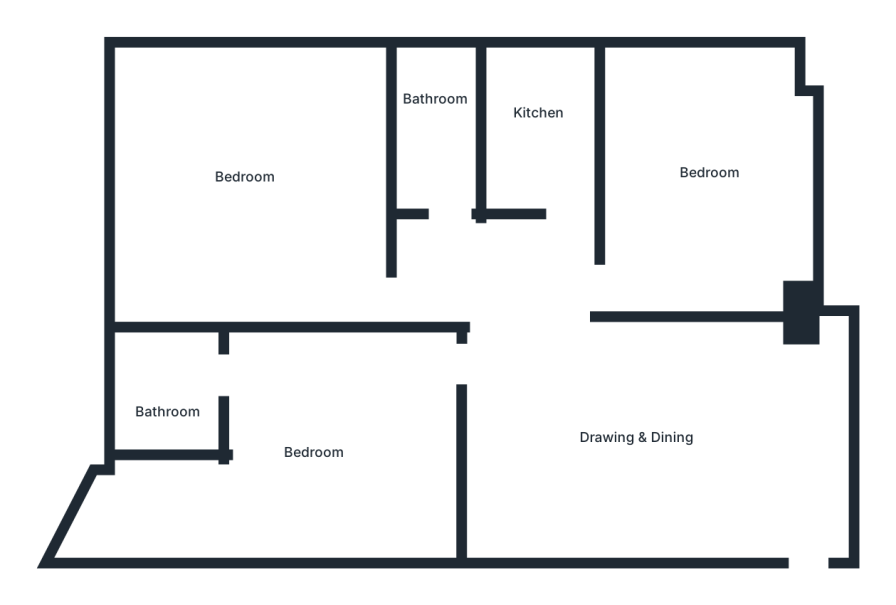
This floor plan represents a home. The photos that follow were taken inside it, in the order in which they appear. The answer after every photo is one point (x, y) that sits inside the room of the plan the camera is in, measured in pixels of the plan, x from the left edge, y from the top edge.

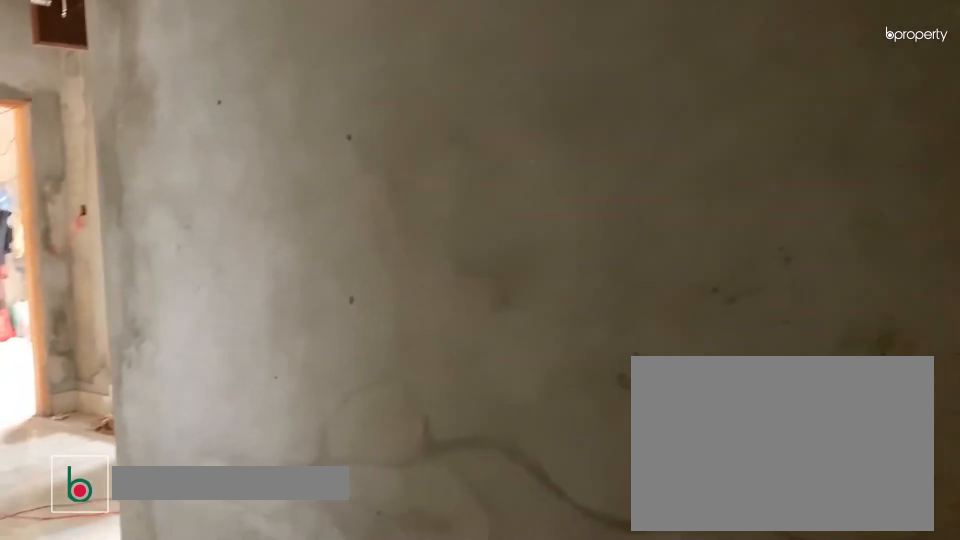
(651, 437)
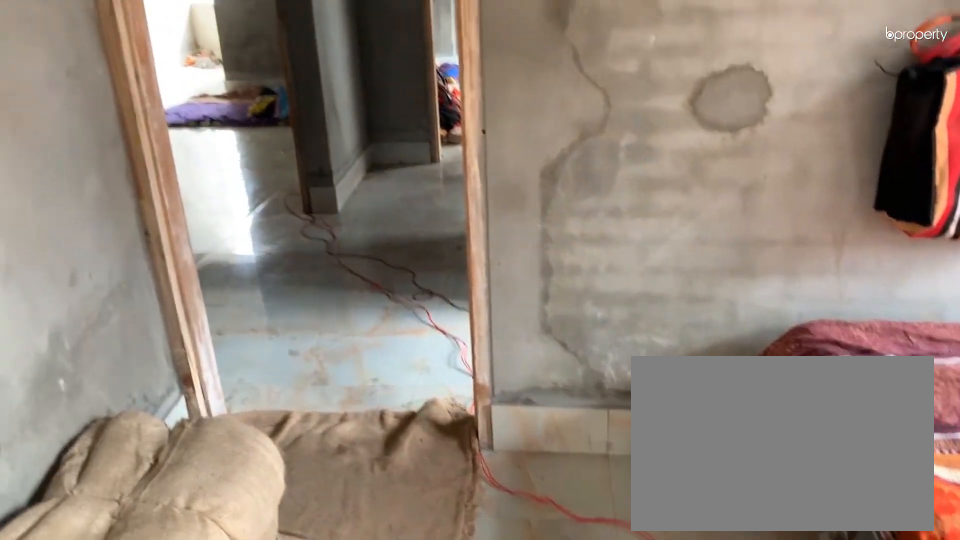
(699, 175)
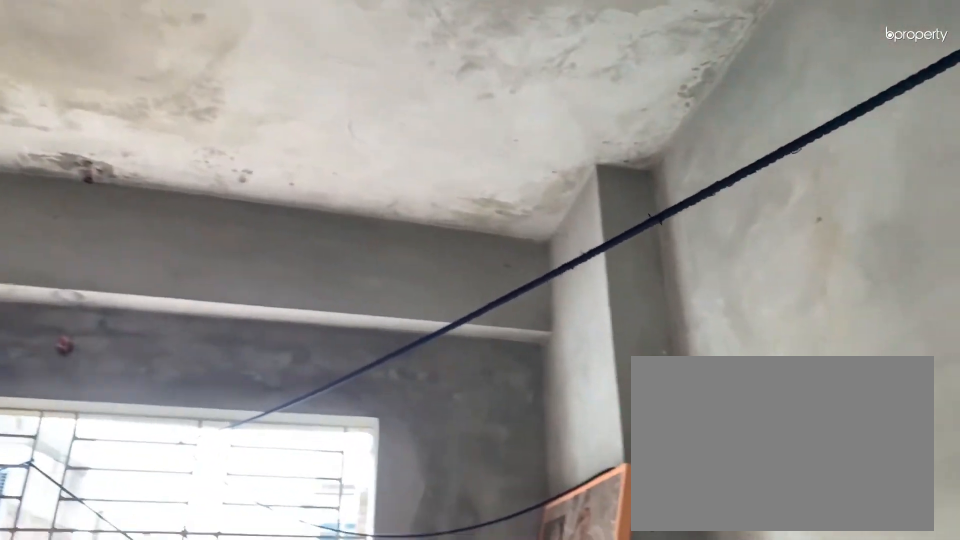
(699, 175)
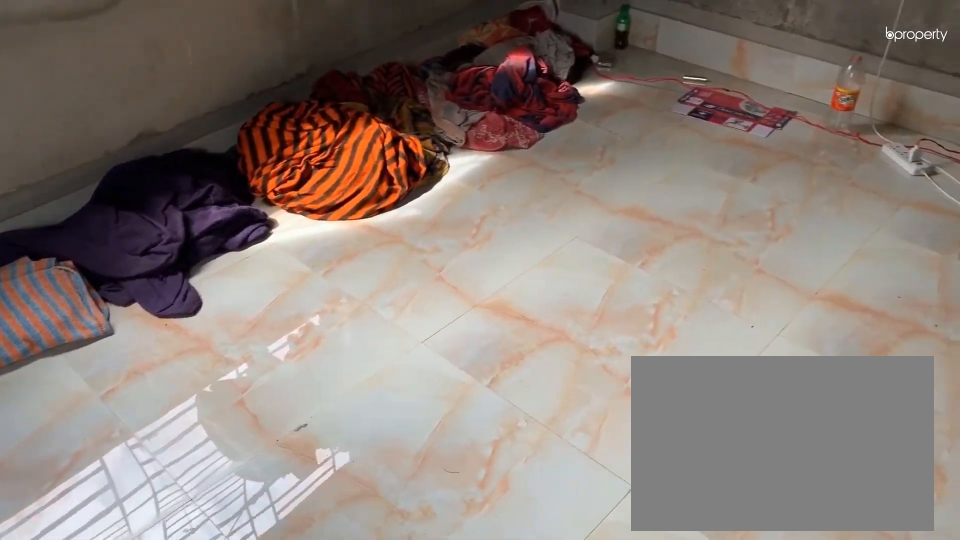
(246, 171)
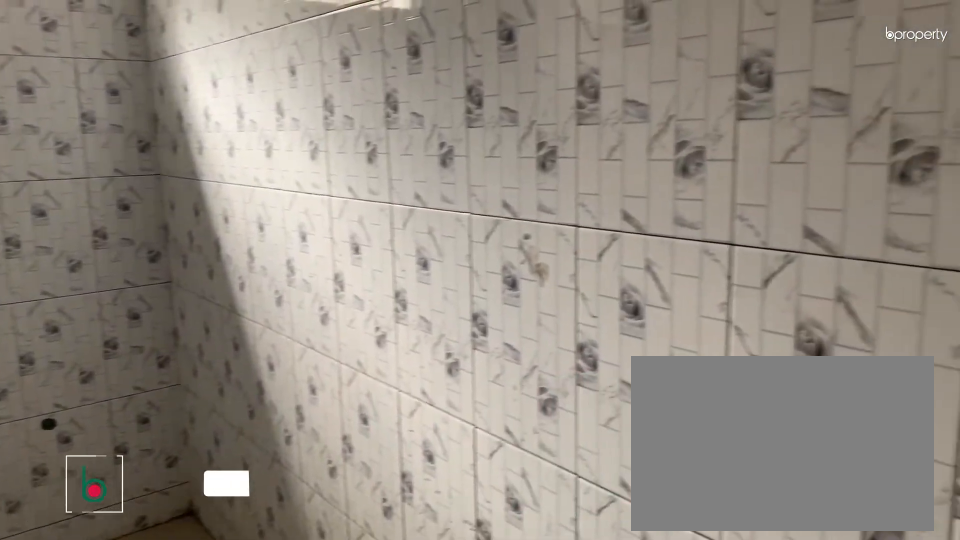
(433, 111)
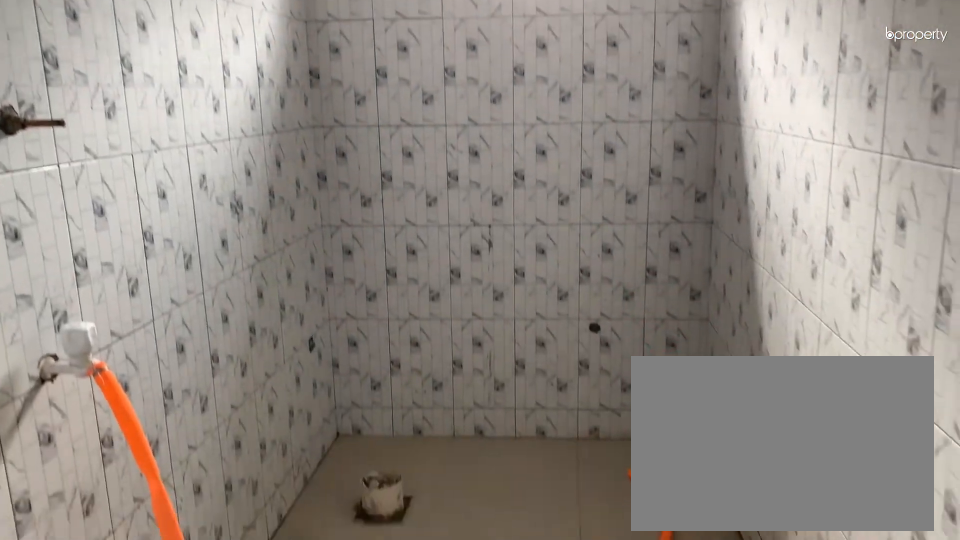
(434, 112)
